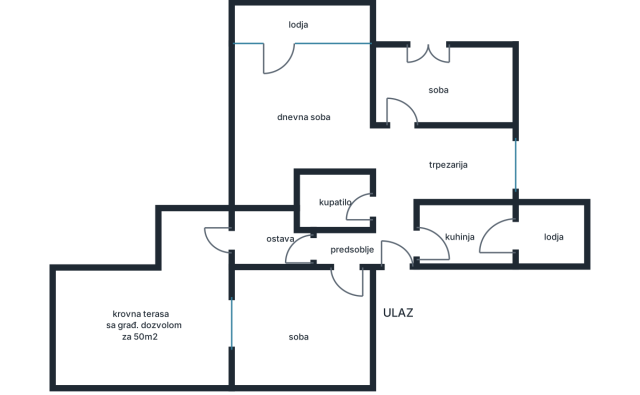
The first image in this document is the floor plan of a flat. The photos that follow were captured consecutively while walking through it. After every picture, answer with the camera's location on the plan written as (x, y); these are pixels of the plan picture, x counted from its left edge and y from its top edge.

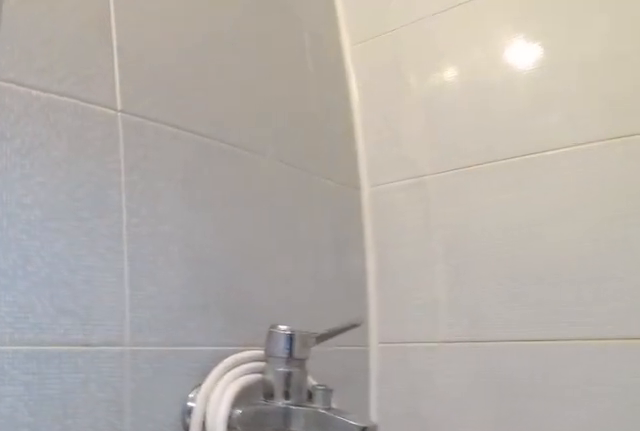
(326, 197)
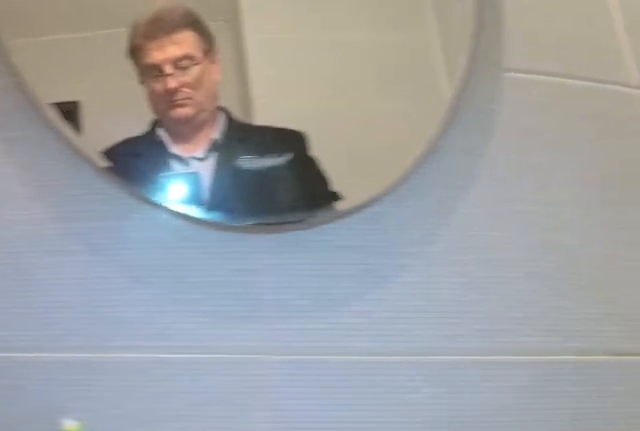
(321, 193)
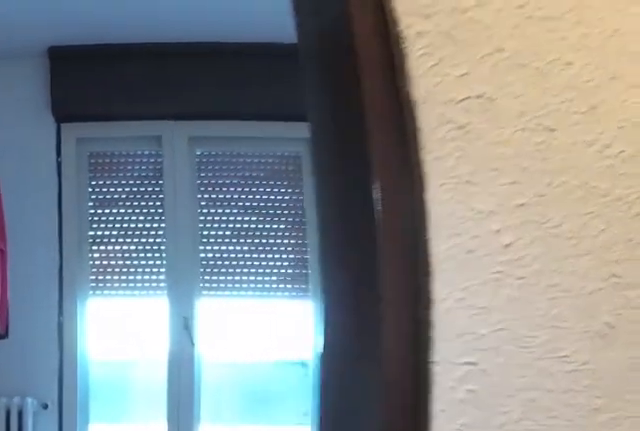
(402, 157)
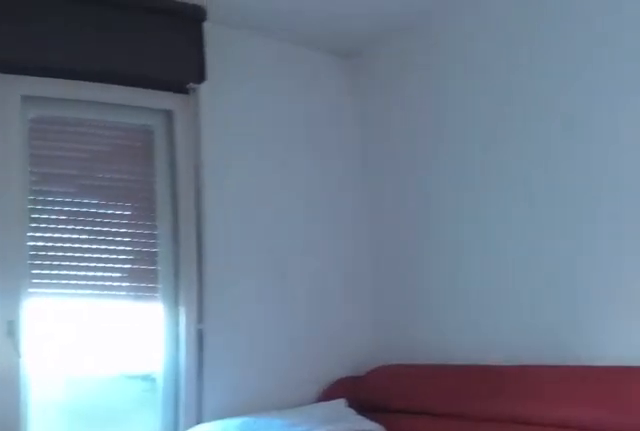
(397, 139)
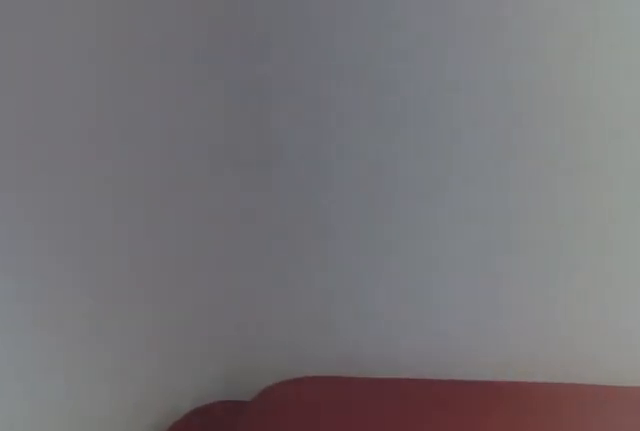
(435, 90)
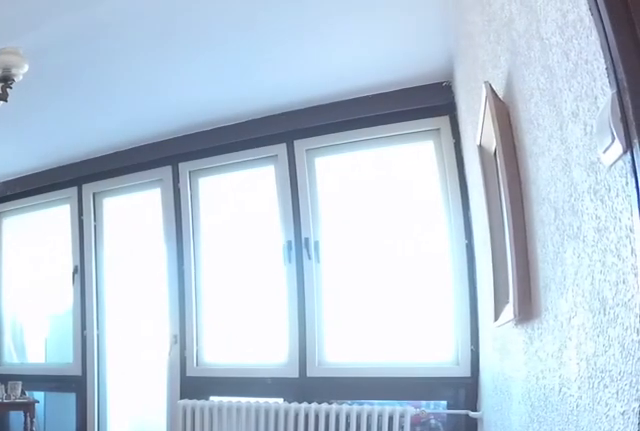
(369, 155)
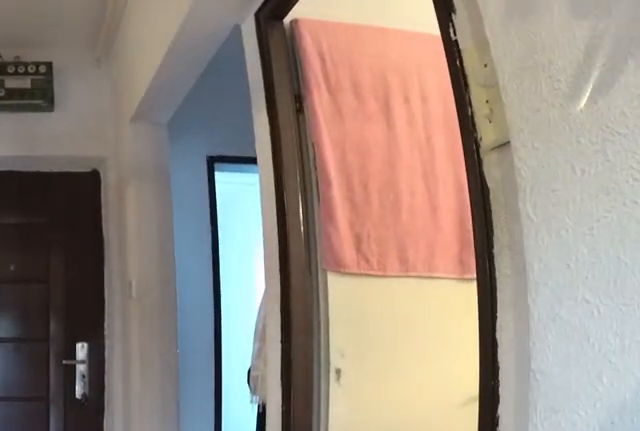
(396, 175)
